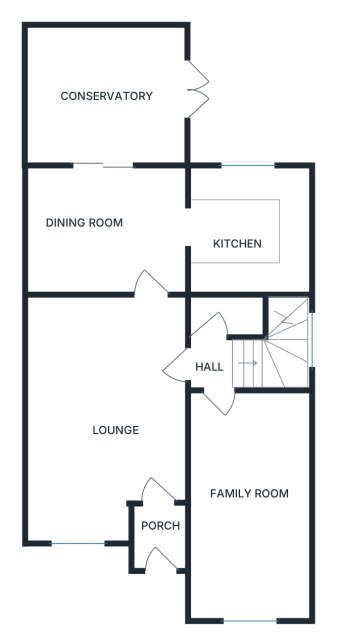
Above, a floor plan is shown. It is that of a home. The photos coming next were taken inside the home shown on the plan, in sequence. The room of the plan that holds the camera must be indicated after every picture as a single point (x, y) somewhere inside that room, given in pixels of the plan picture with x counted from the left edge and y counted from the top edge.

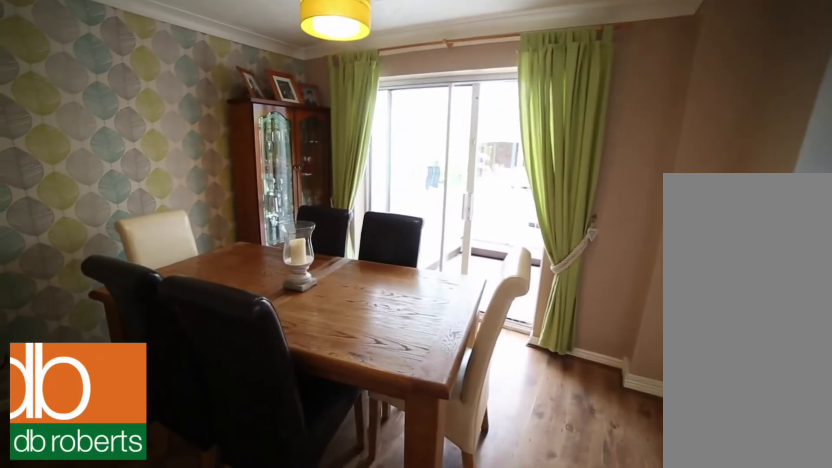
(106, 228)
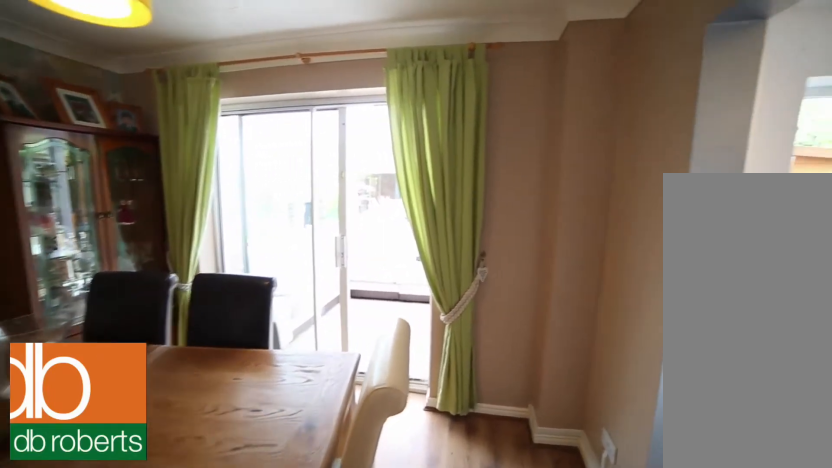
(106, 228)
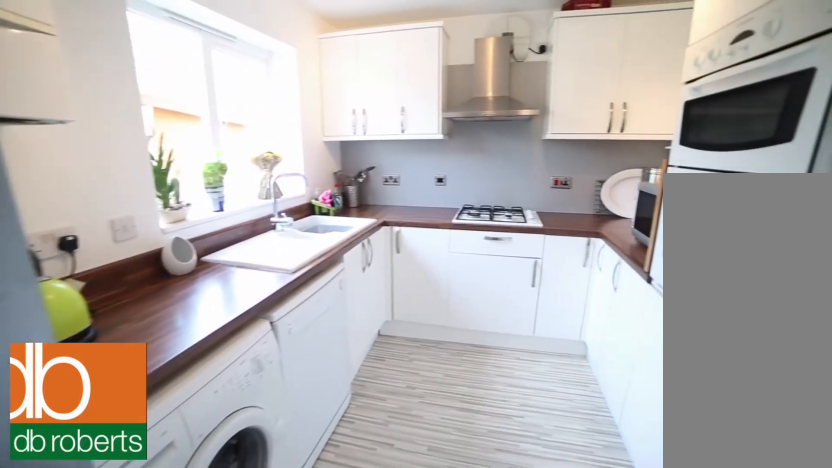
(249, 230)
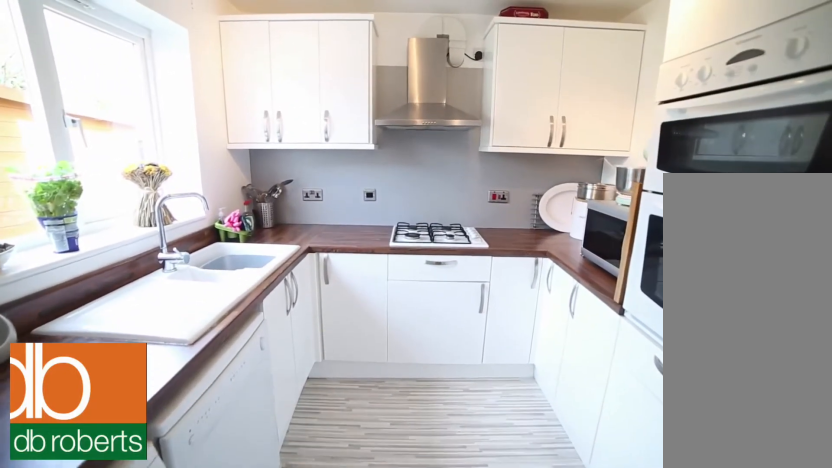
(249, 230)
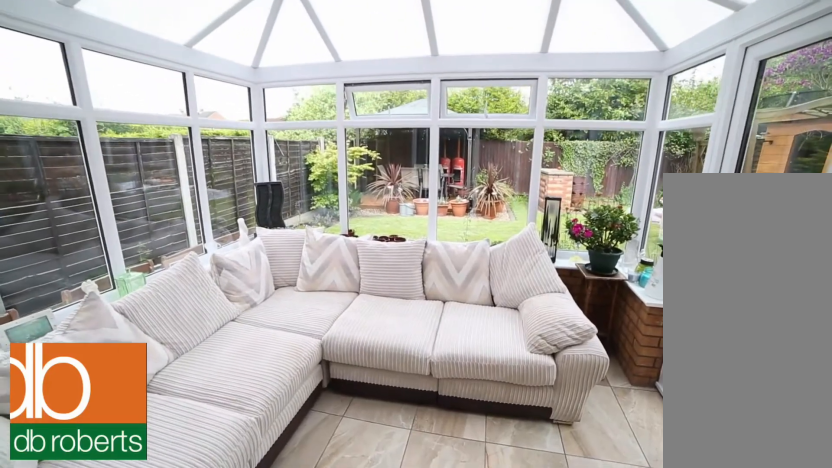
(110, 96)
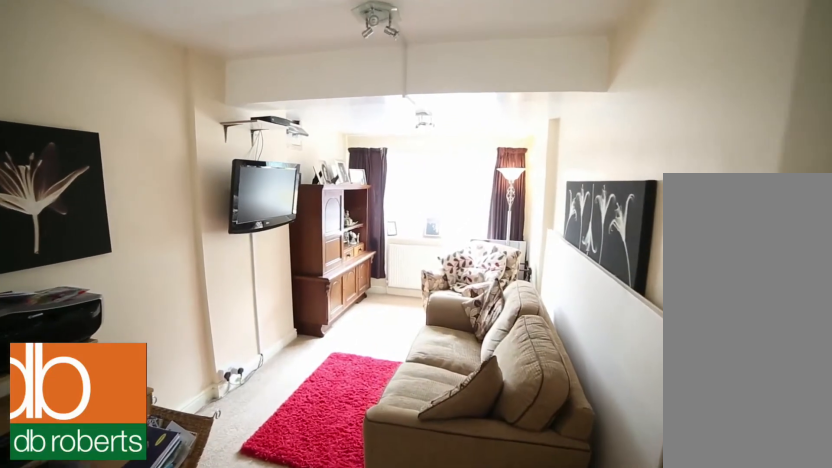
(249, 506)
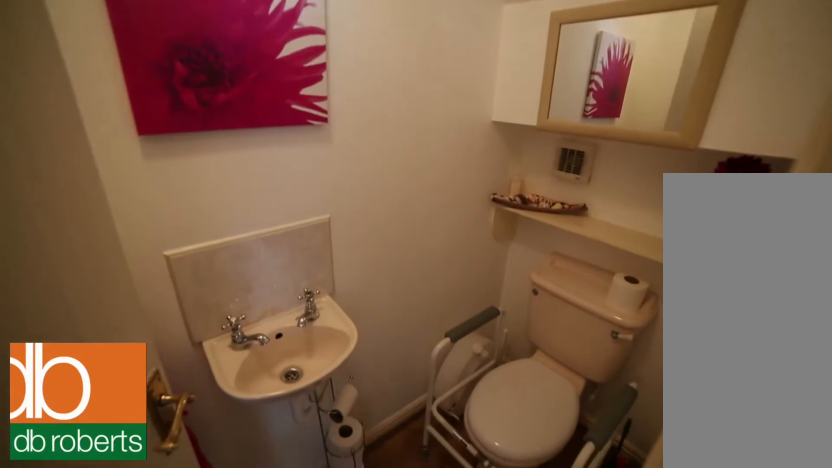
(230, 313)
